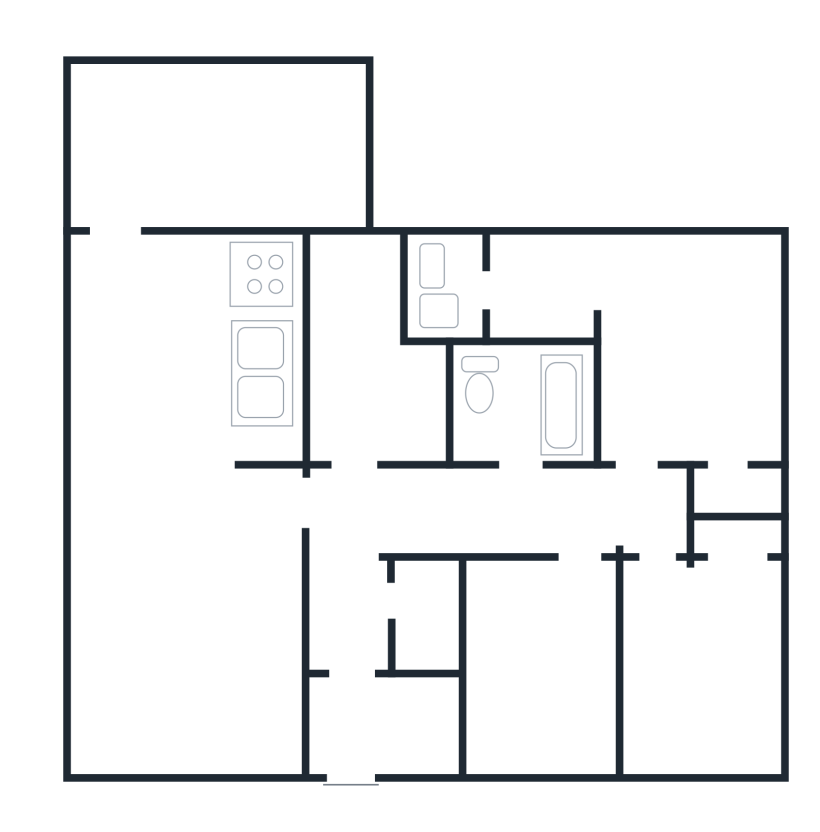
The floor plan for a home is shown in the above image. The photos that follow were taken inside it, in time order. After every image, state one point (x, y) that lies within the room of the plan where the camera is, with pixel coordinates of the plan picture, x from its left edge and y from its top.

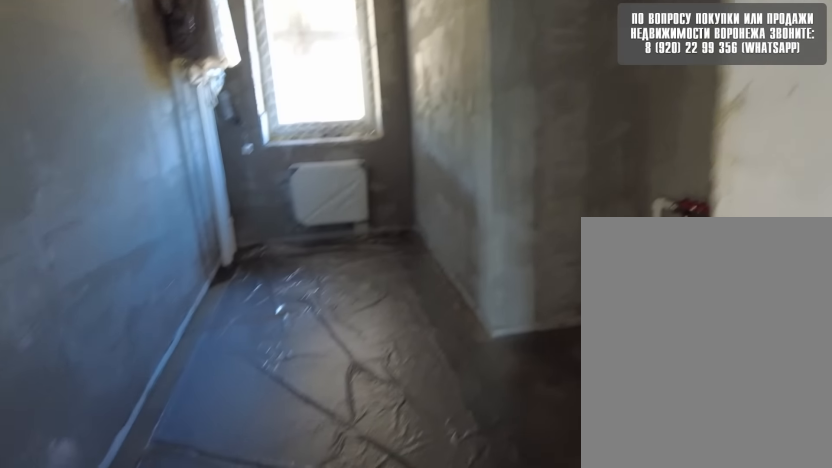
(376, 453)
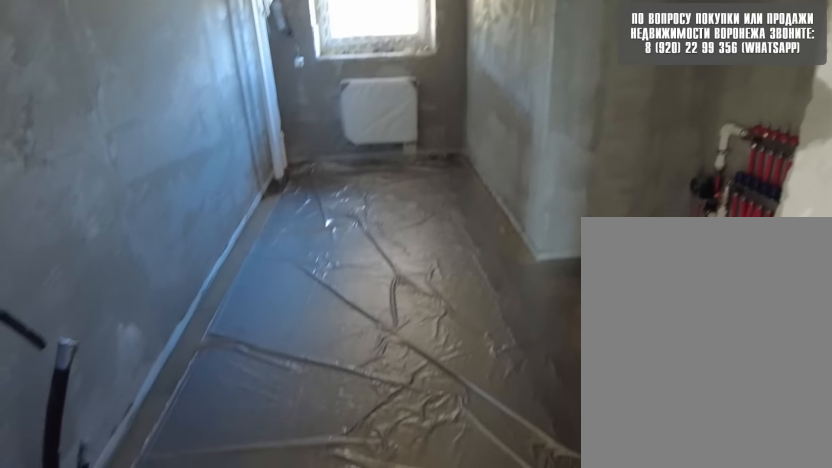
(380, 433)
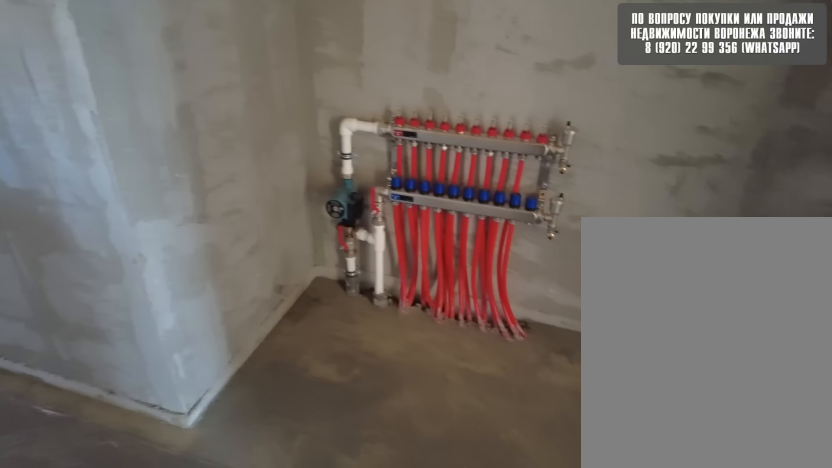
(383, 413)
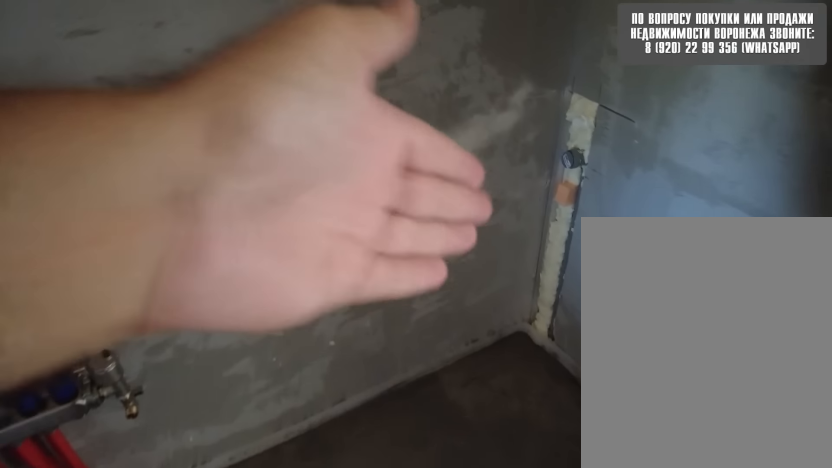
(384, 416)
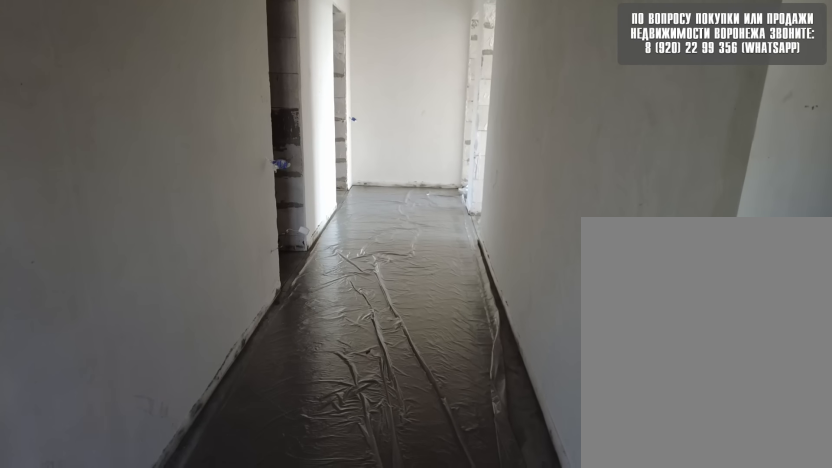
(366, 538)
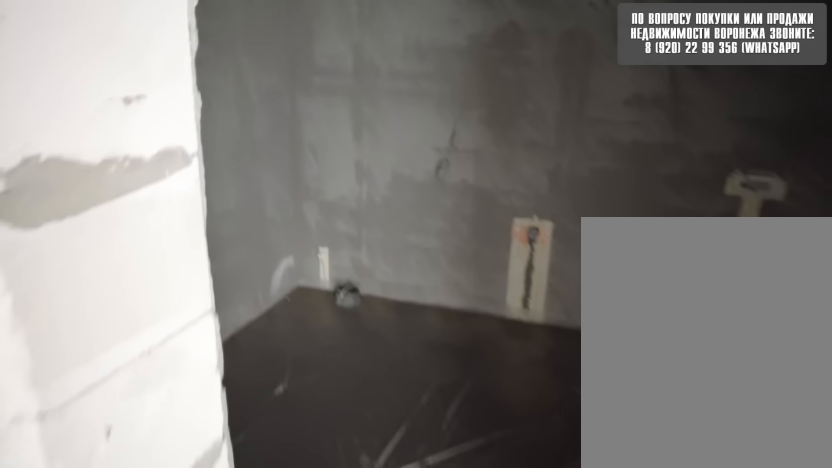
(546, 529)
